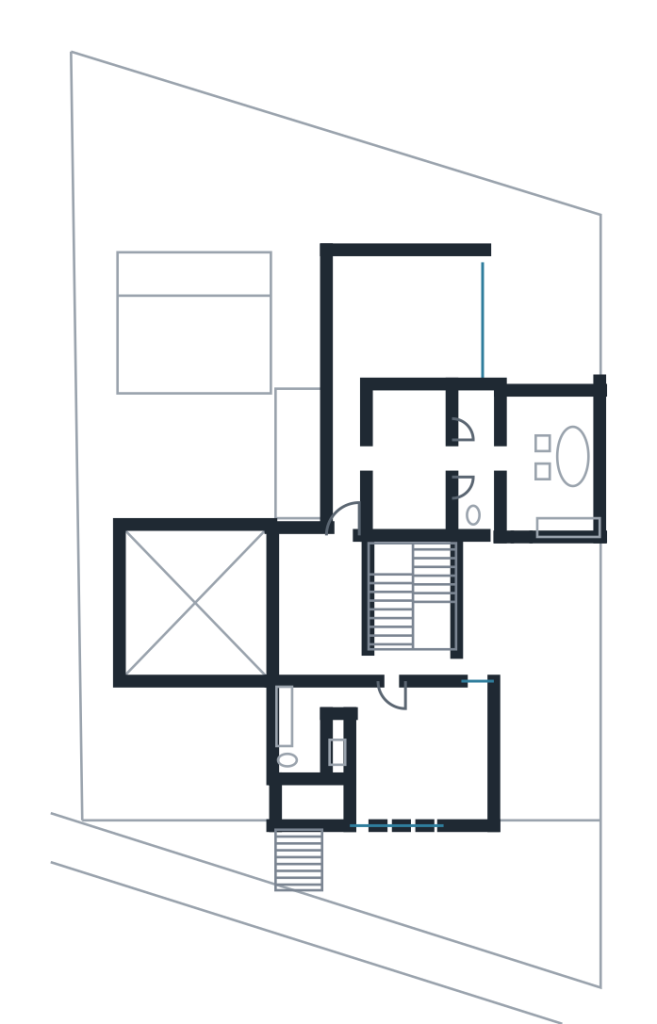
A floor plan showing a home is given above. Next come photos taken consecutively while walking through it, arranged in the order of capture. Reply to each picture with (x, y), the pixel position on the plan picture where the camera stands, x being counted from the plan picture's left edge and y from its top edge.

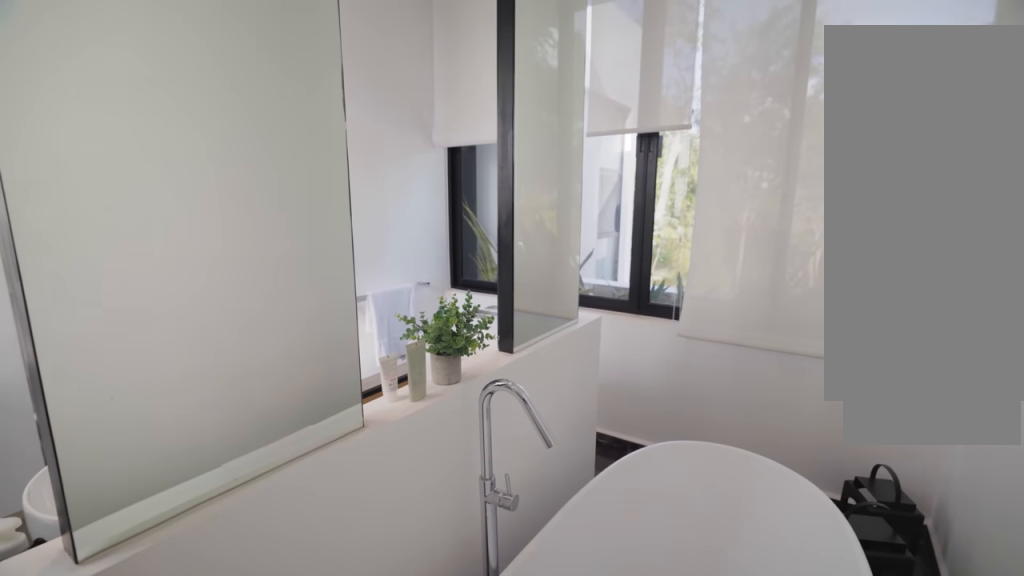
(578, 480)
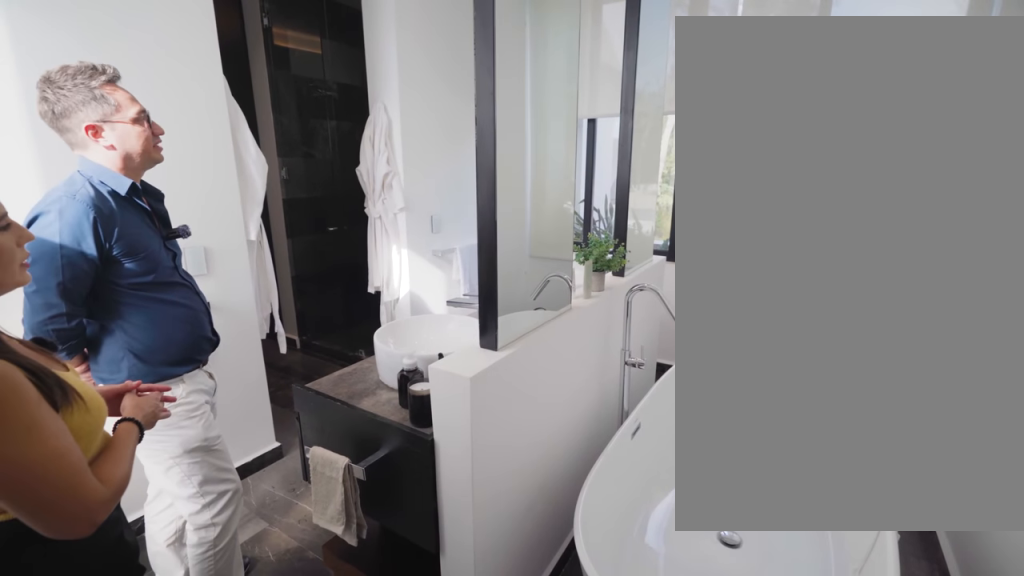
(567, 492)
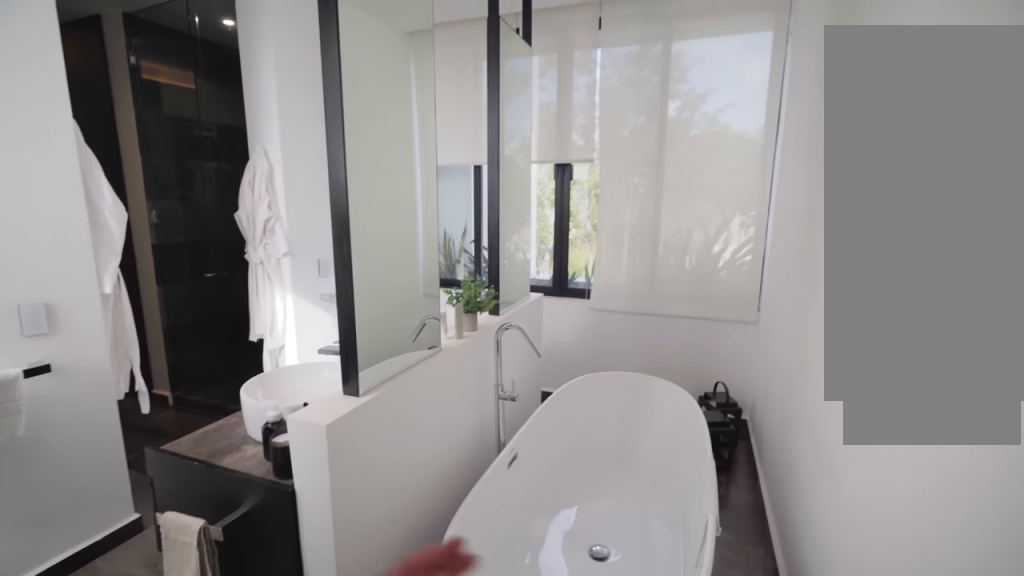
(567, 500)
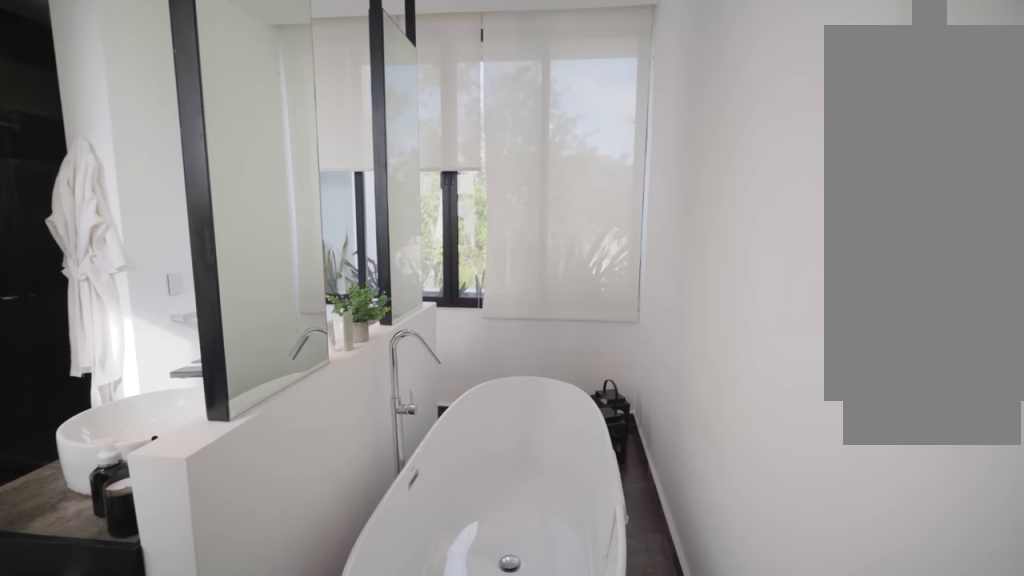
(567, 501)
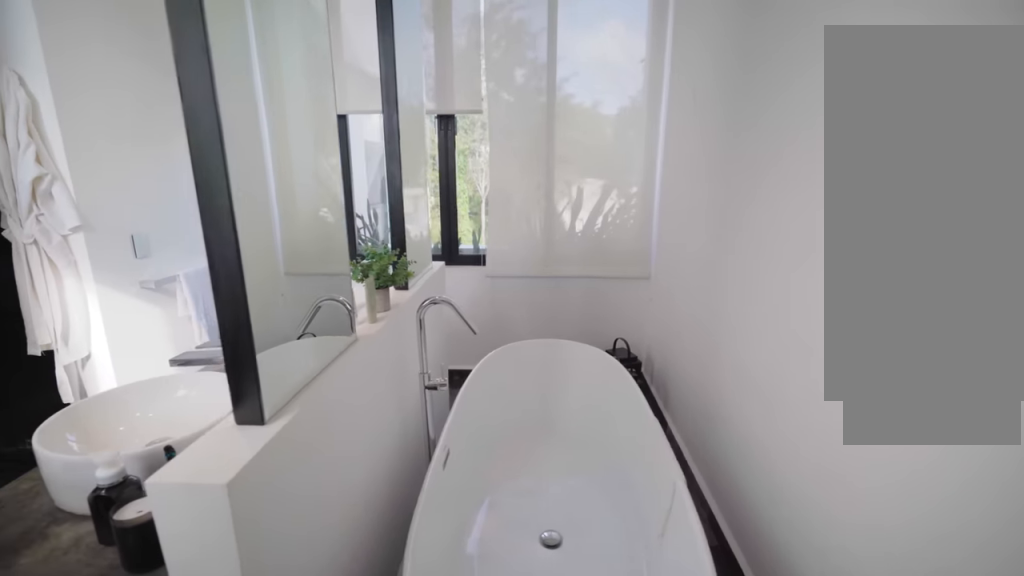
(570, 512)
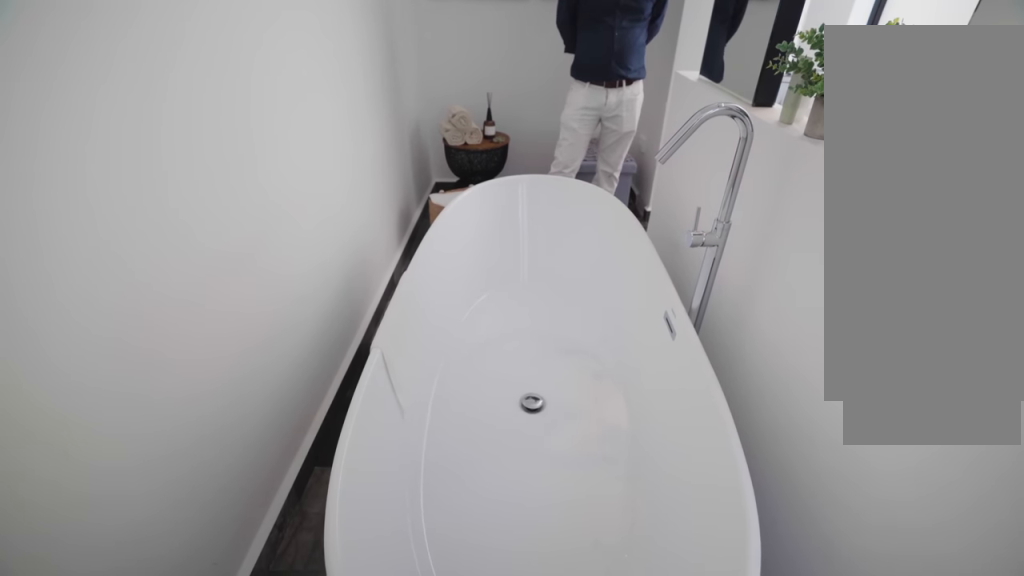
(565, 418)
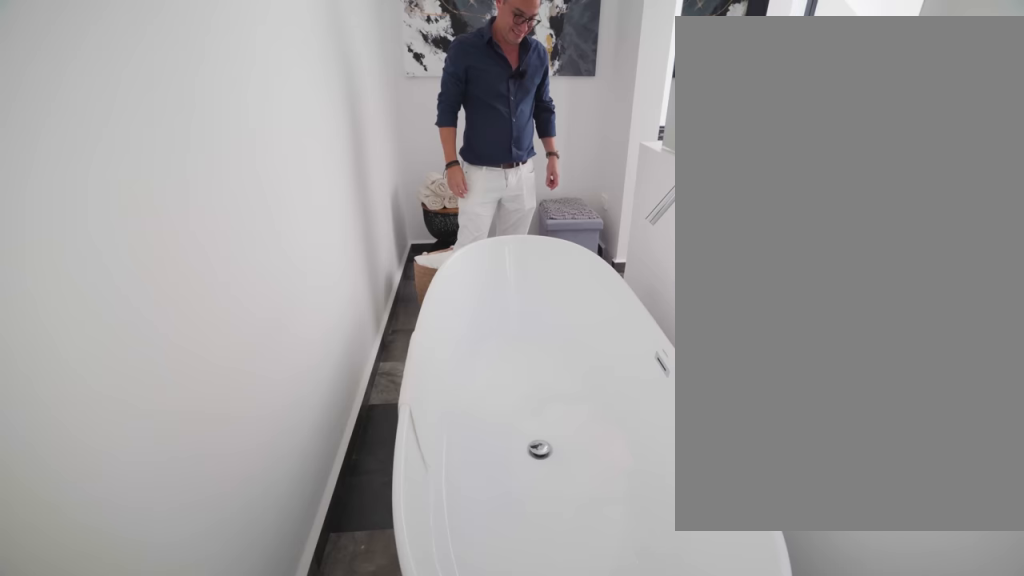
(565, 418)
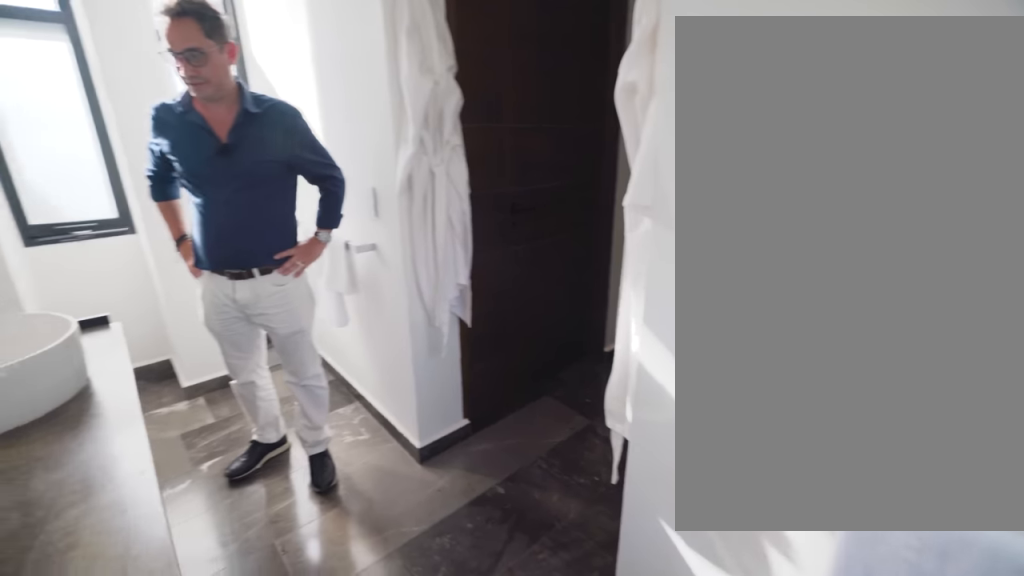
(550, 414)
